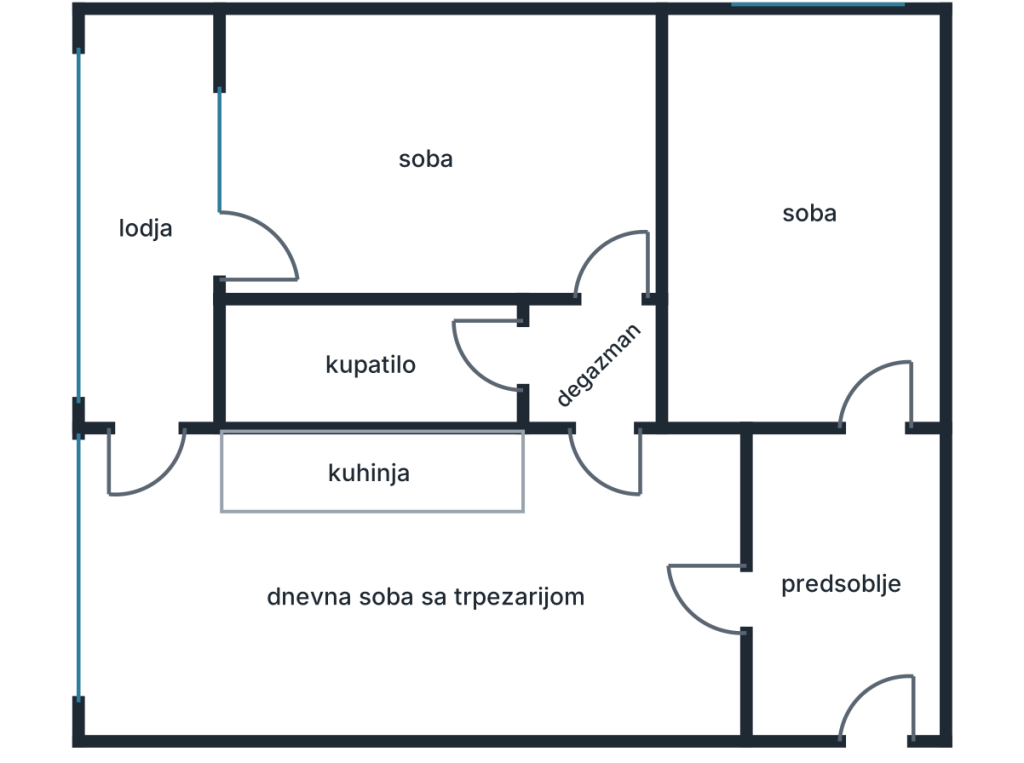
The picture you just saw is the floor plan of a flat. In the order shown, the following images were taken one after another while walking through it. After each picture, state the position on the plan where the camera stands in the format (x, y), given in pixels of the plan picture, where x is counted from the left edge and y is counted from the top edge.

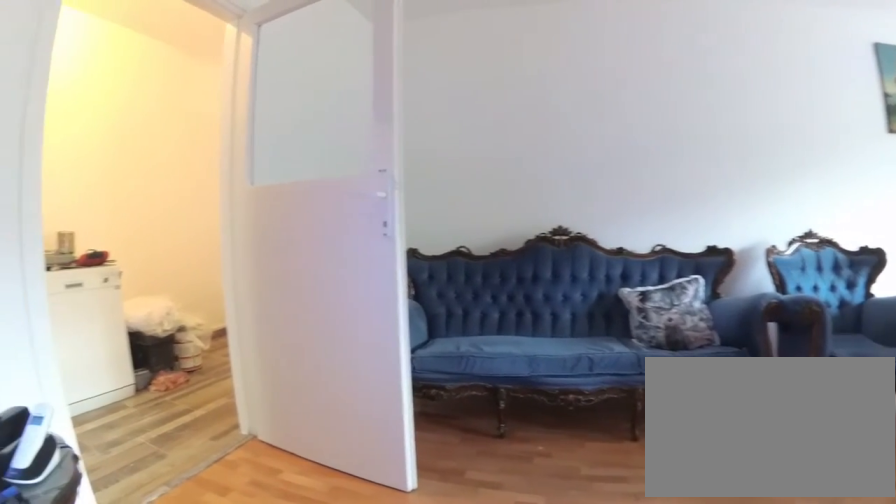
(598, 453)
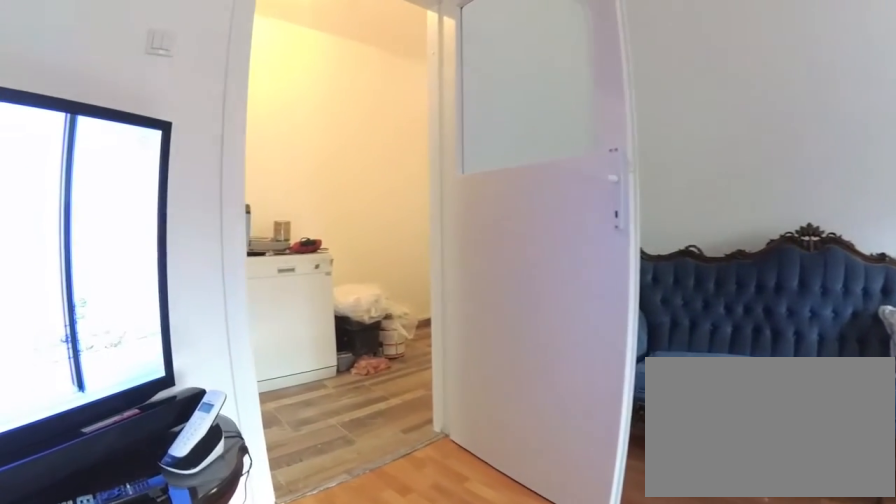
(586, 459)
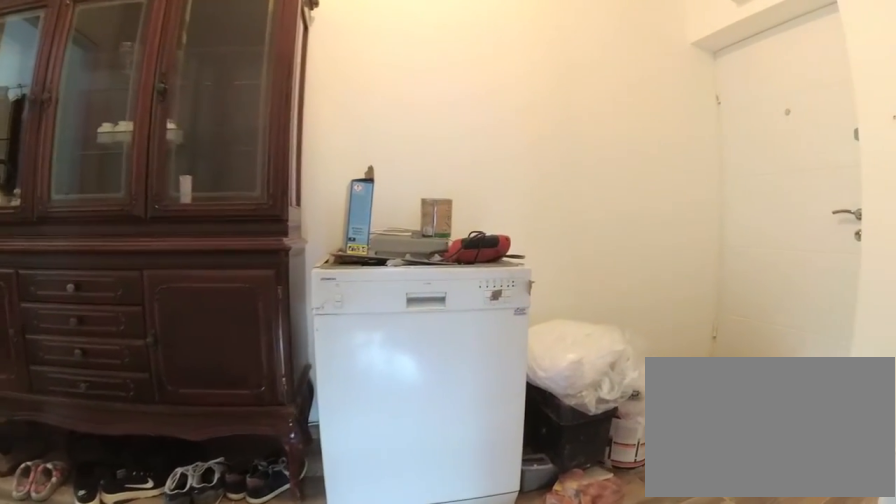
(712, 587)
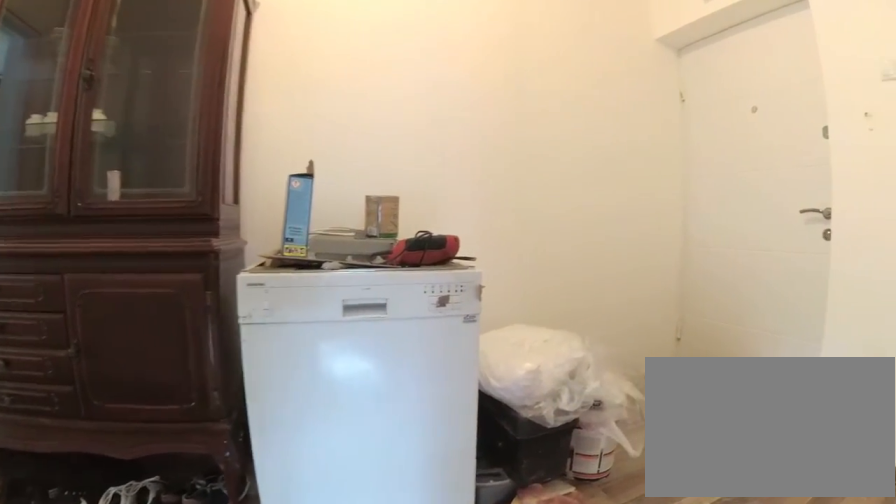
(726, 593)
